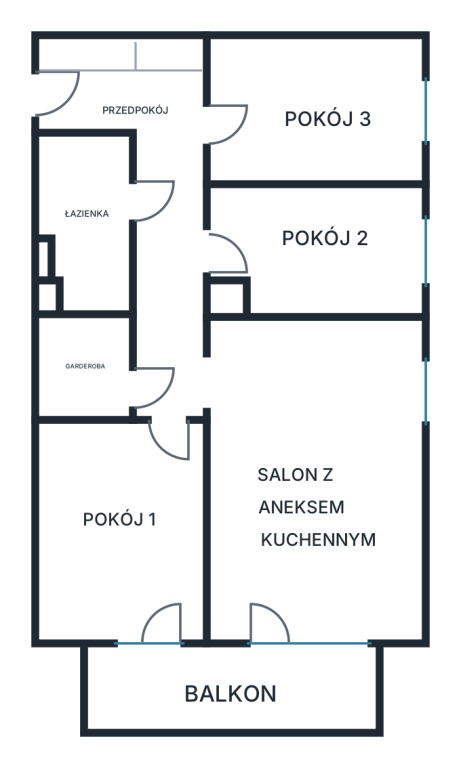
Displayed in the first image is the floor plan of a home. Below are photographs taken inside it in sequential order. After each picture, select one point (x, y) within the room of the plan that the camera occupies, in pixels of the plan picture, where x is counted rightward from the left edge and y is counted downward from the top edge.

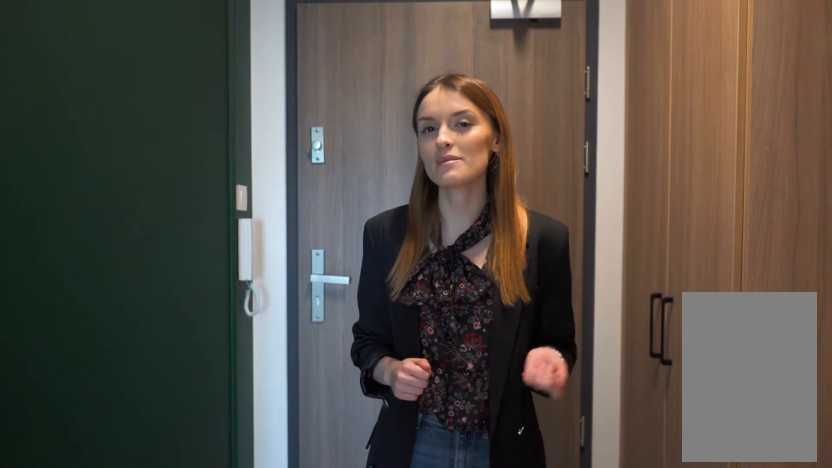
(152, 189)
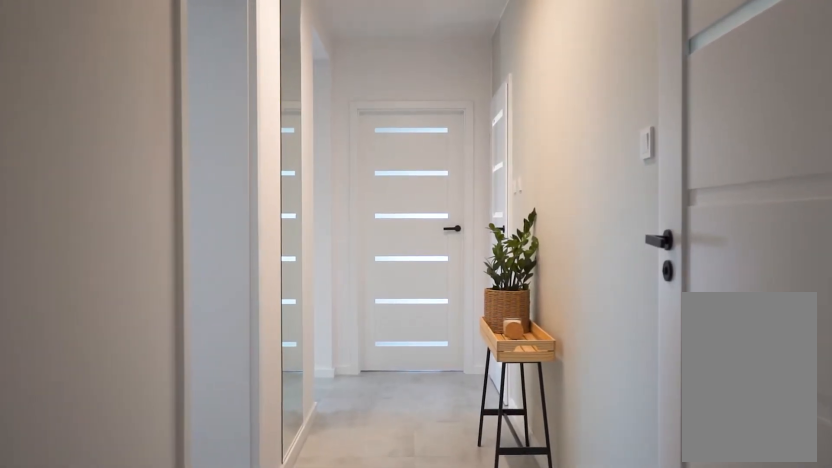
(152, 187)
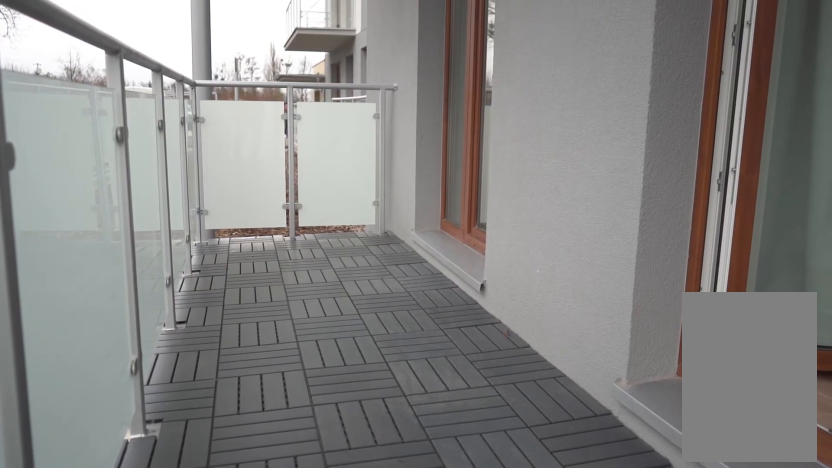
(232, 687)
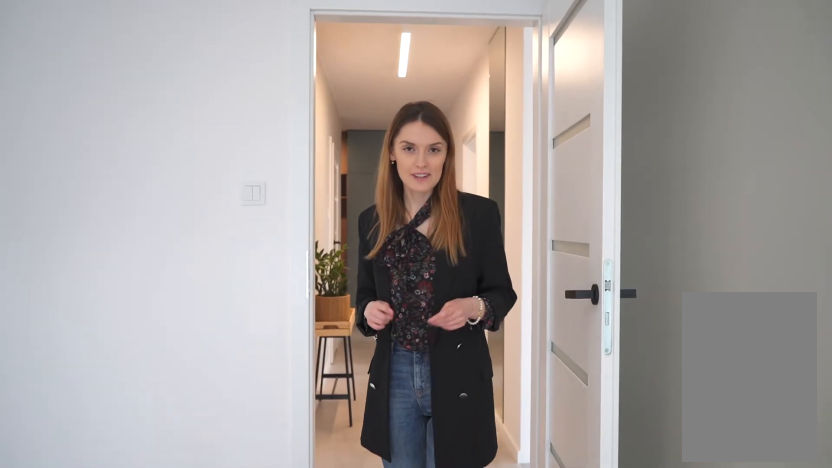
(117, 531)
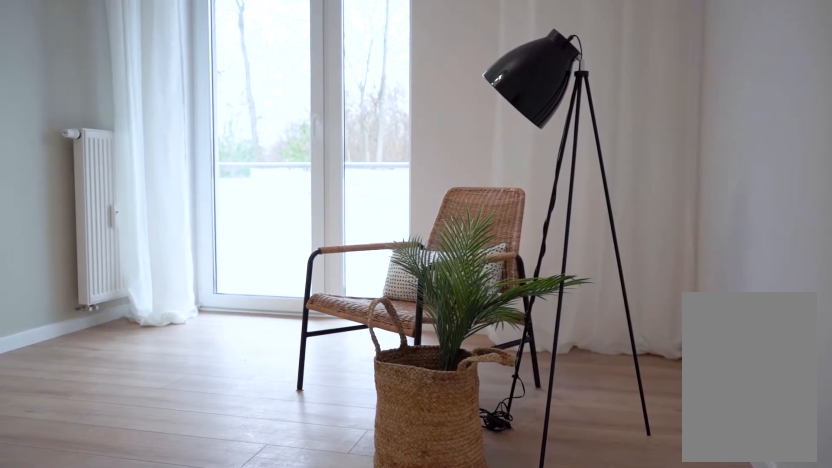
(118, 531)
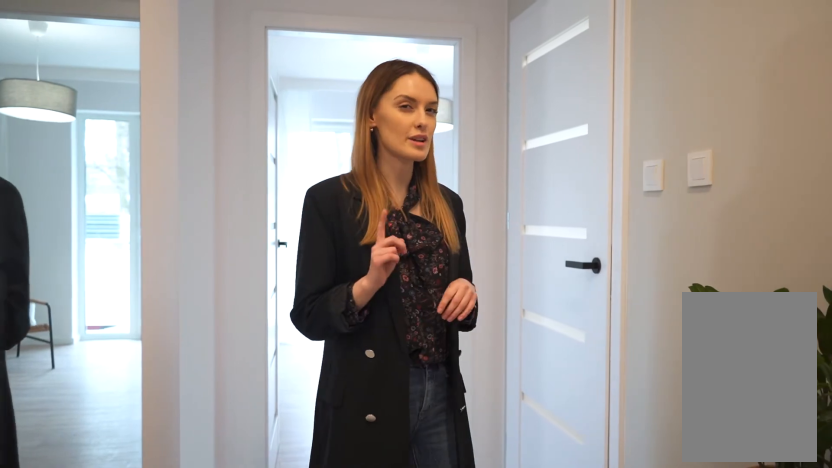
(152, 187)
